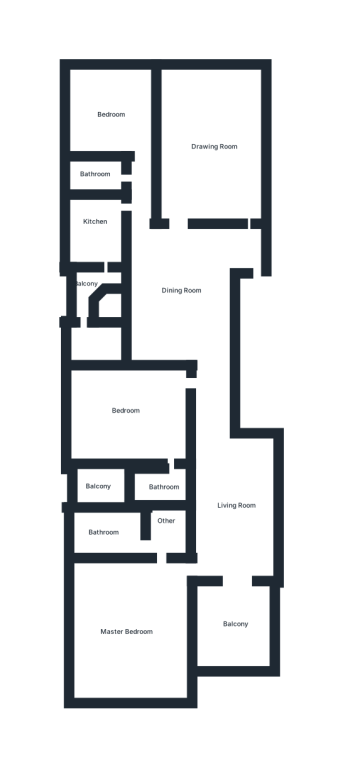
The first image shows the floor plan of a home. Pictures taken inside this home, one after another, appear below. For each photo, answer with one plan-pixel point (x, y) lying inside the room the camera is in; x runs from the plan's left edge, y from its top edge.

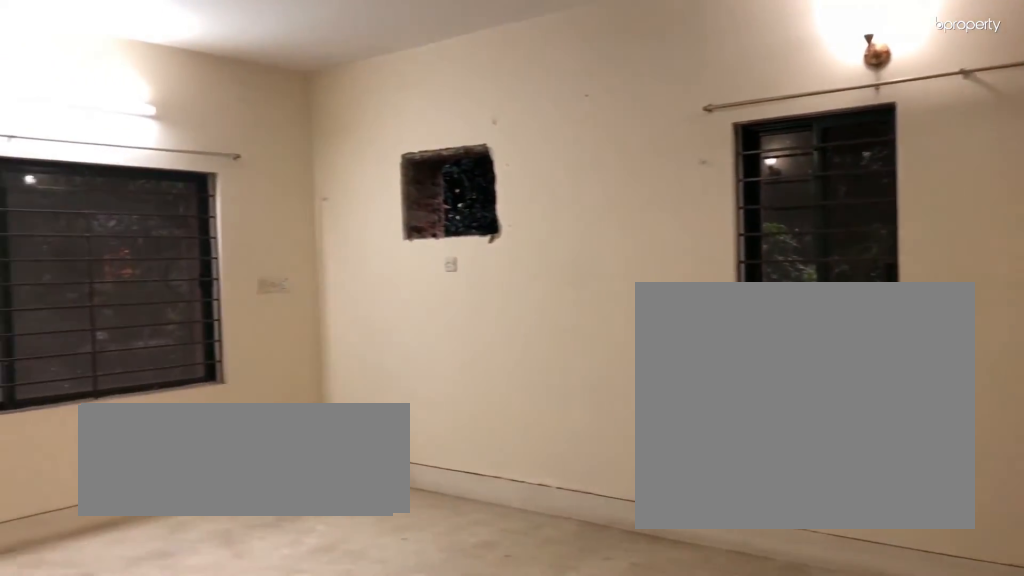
(130, 625)
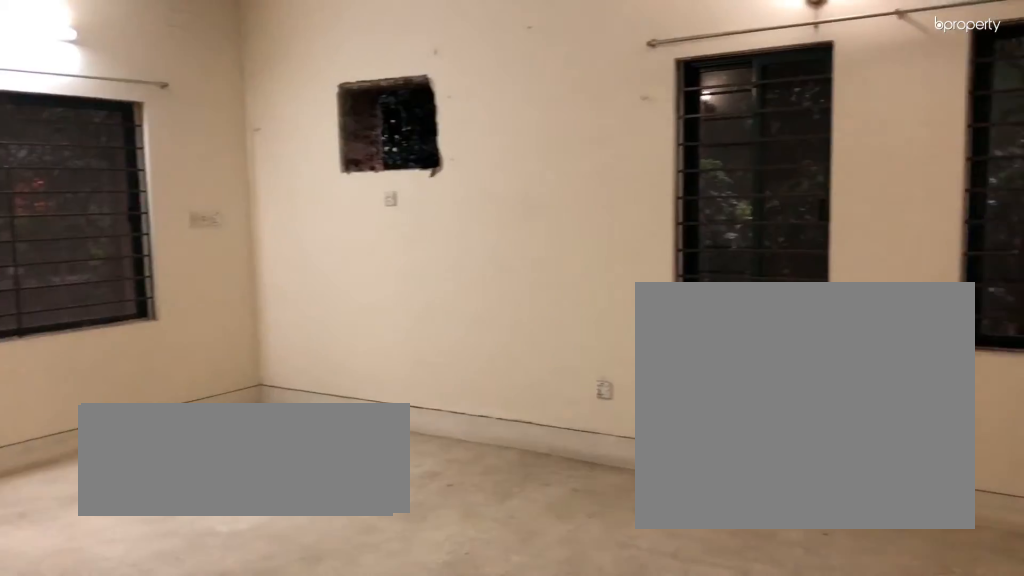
(130, 625)
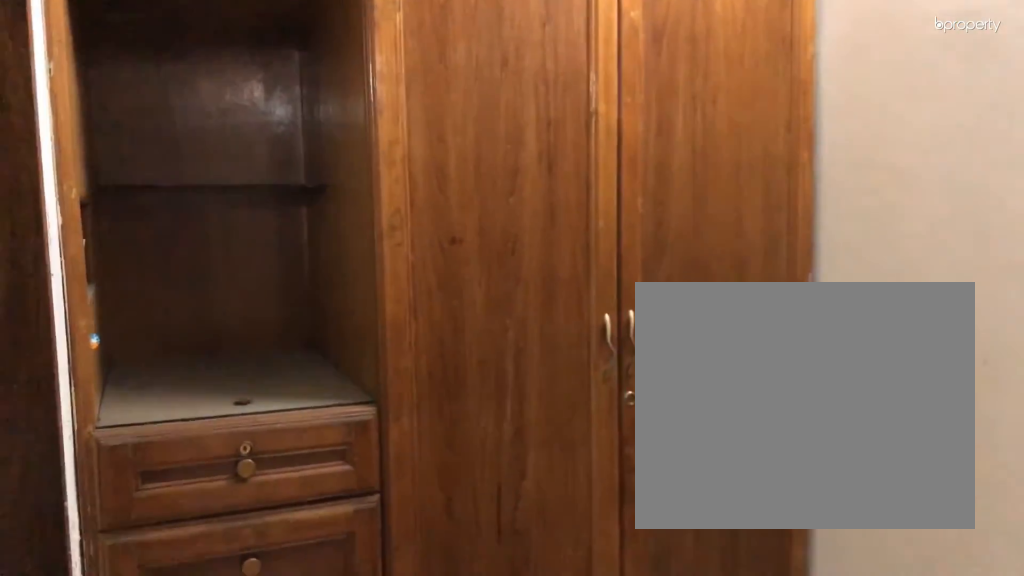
(166, 531)
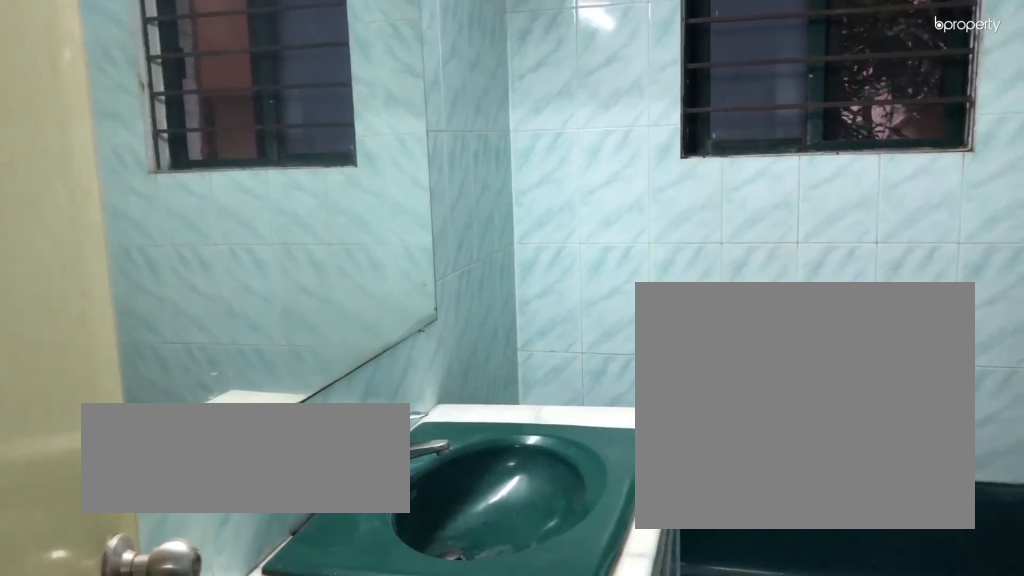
(106, 531)
